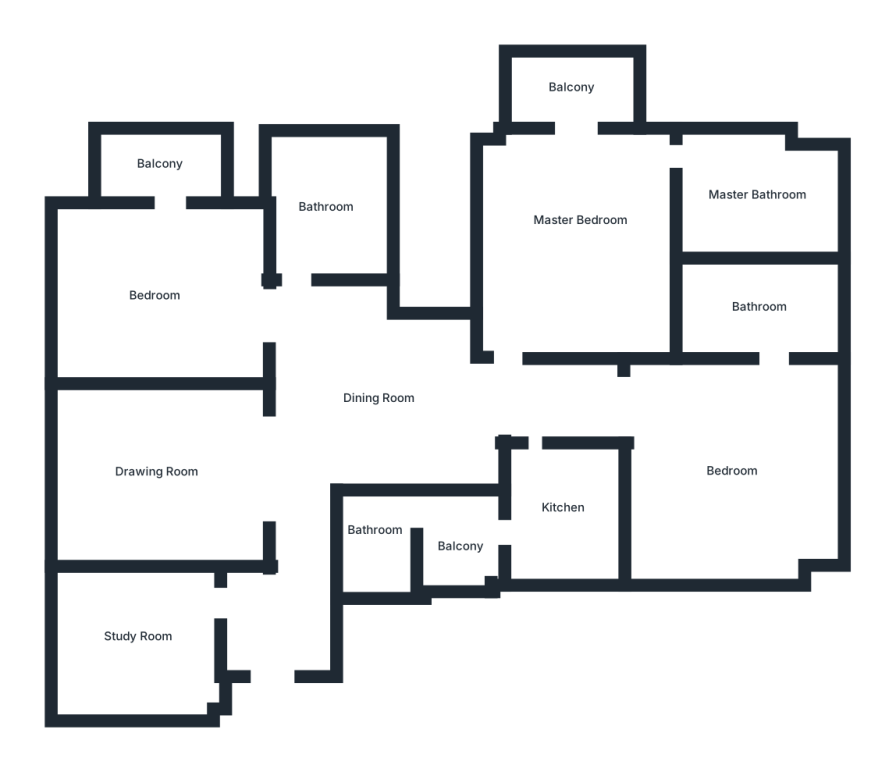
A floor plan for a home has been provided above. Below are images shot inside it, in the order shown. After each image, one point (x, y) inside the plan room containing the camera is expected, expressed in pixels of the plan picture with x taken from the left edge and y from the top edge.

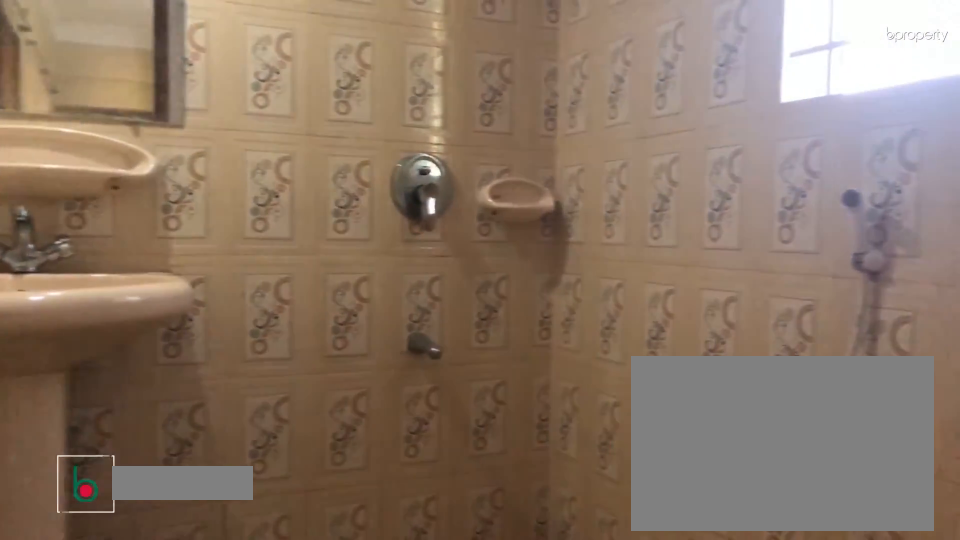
(327, 205)
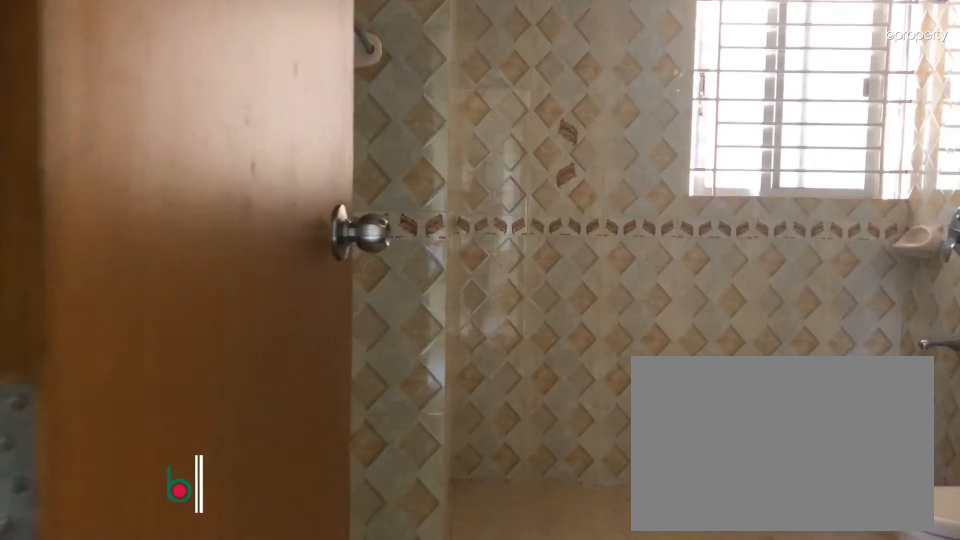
(756, 195)
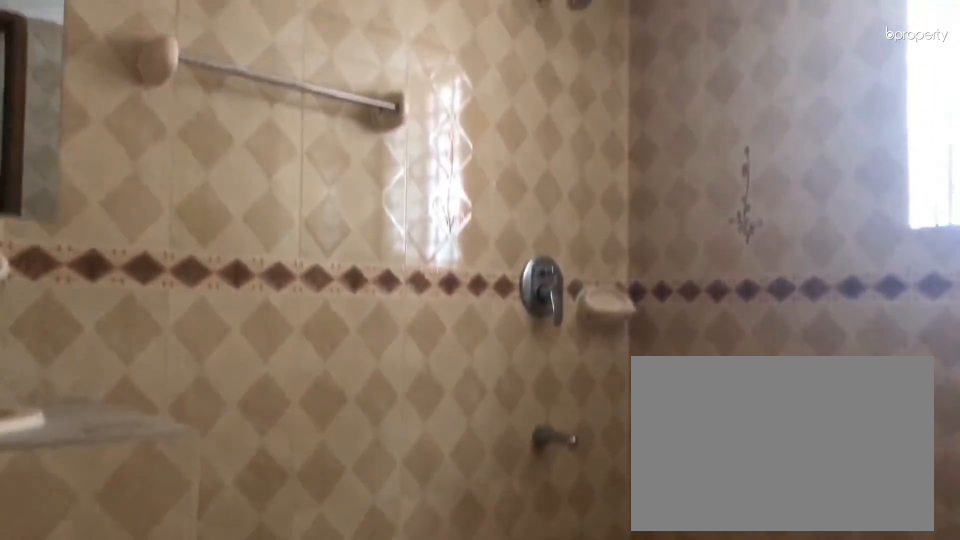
(759, 306)
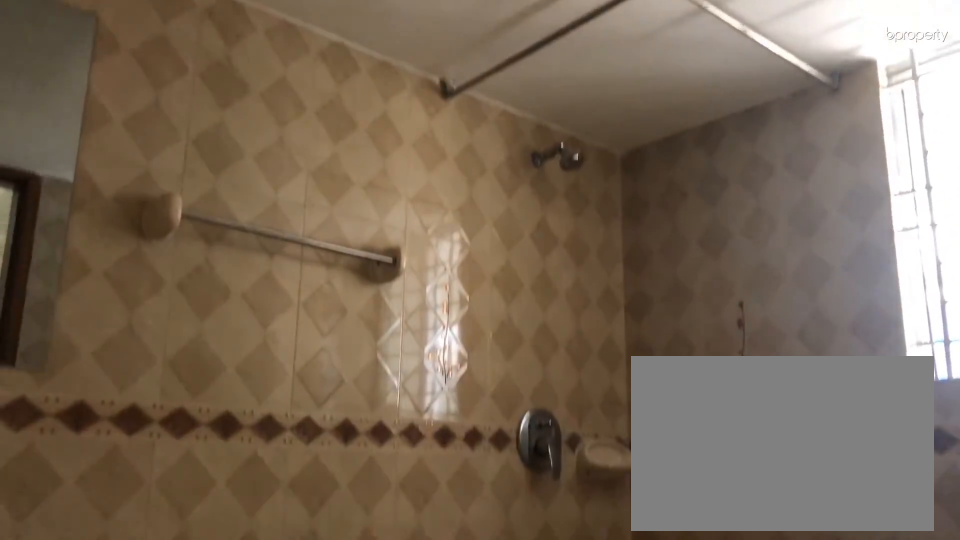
(759, 306)
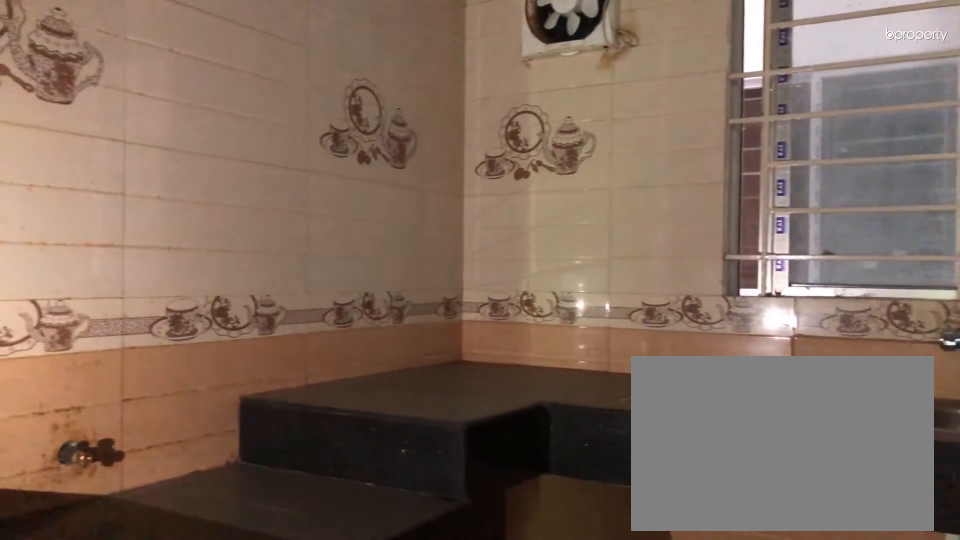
(565, 510)
